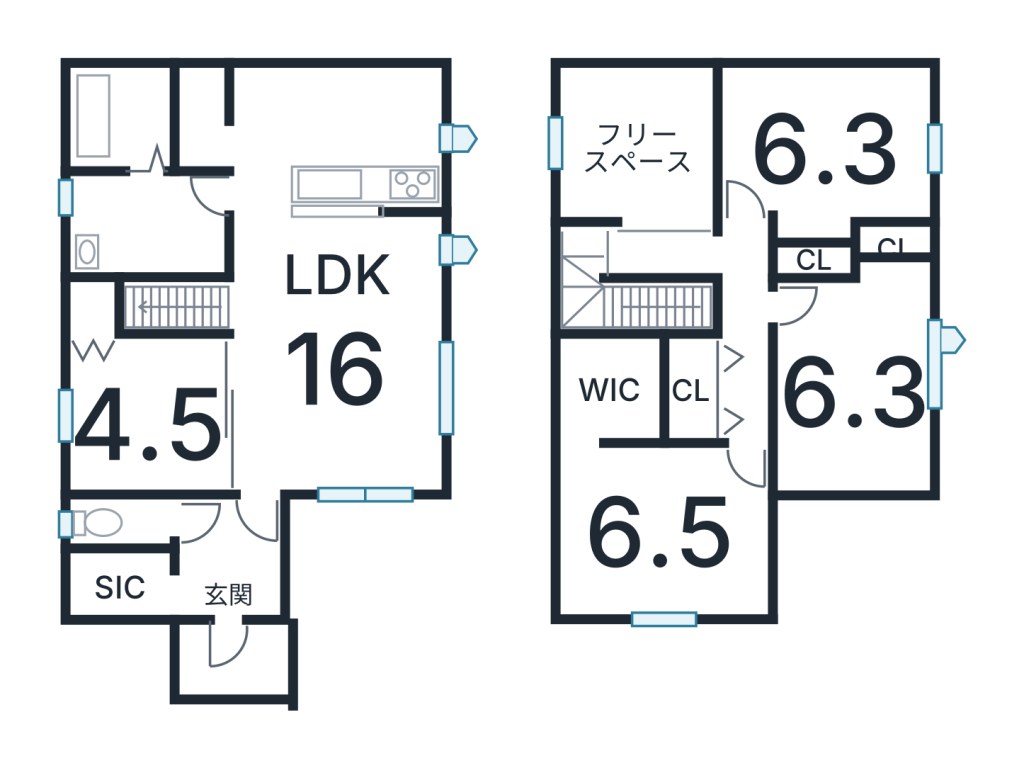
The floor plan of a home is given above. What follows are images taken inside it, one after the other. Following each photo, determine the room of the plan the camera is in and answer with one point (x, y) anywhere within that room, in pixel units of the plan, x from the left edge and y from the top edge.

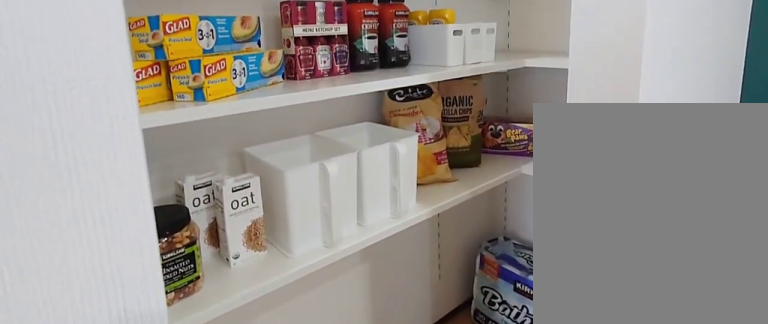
(207, 121)
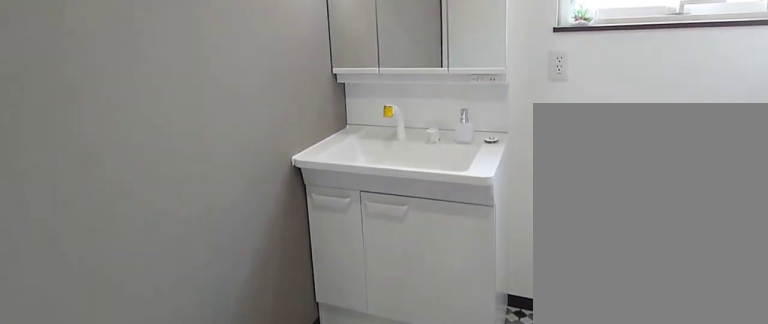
(138, 229)
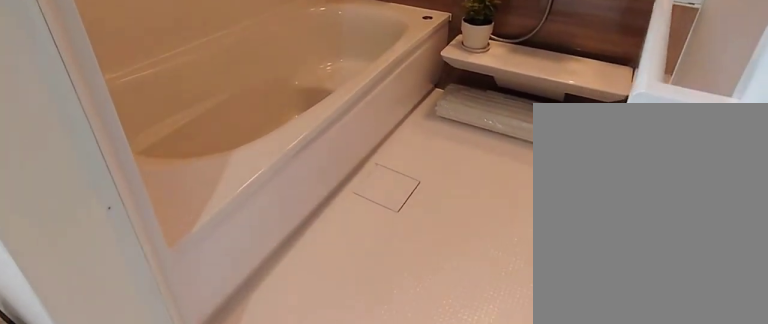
(139, 110)
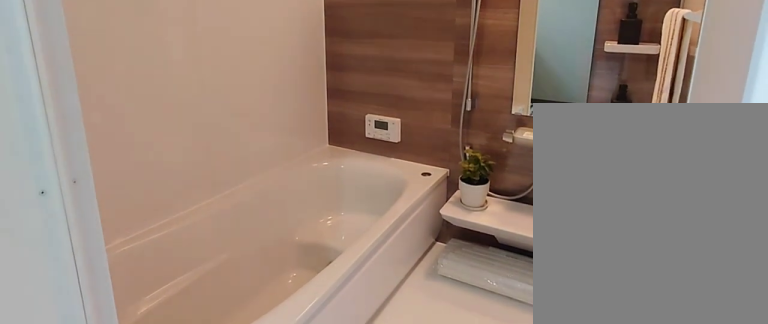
(139, 110)
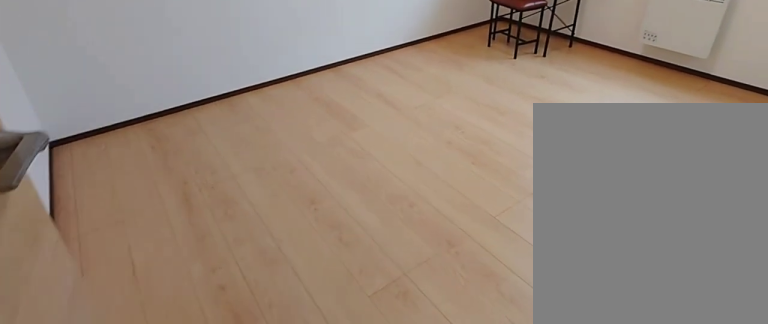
(833, 150)
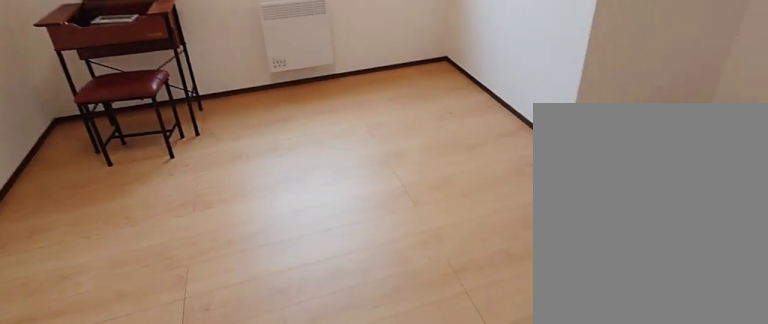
(833, 150)
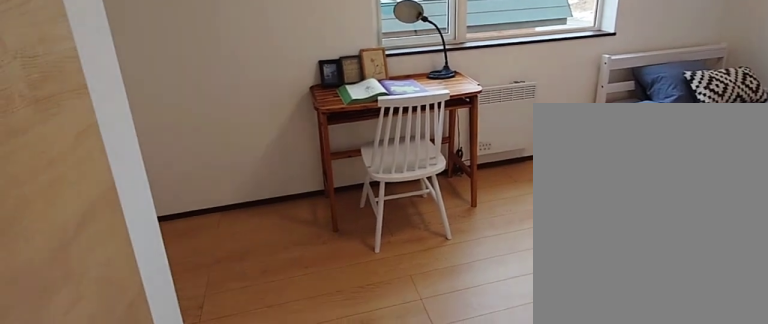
(850, 402)
